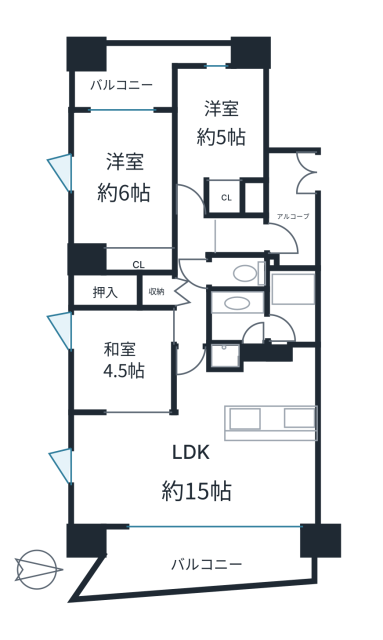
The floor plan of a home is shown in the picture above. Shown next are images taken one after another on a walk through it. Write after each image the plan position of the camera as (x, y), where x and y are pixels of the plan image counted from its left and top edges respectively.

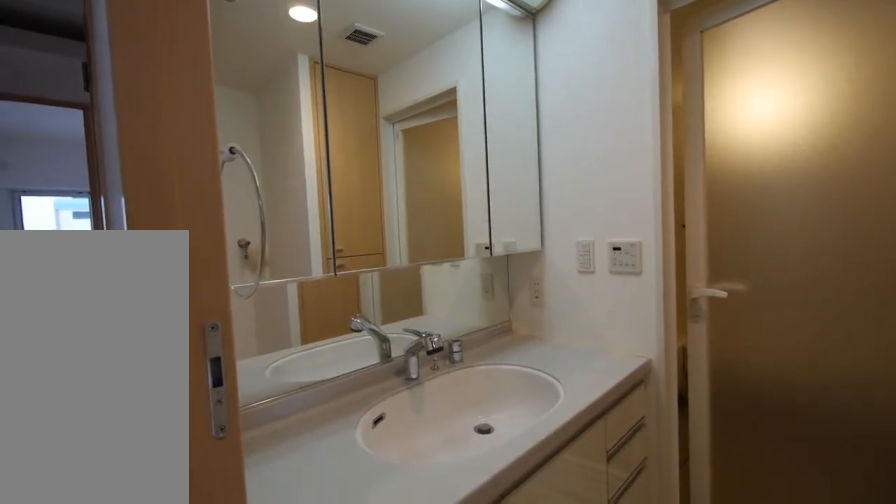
(250, 320)
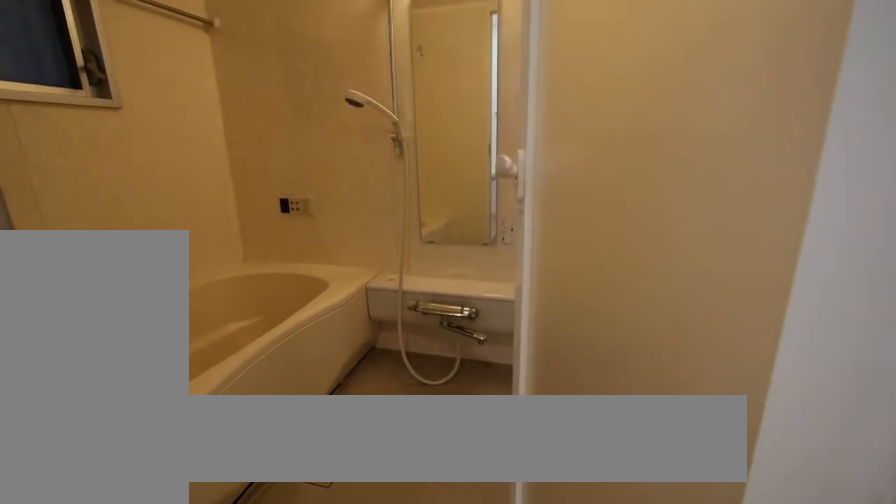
(250, 320)
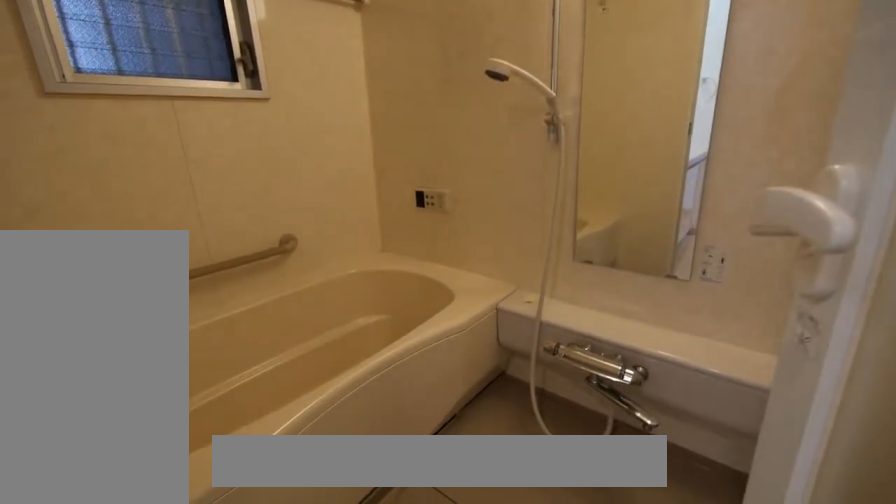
(250, 320)
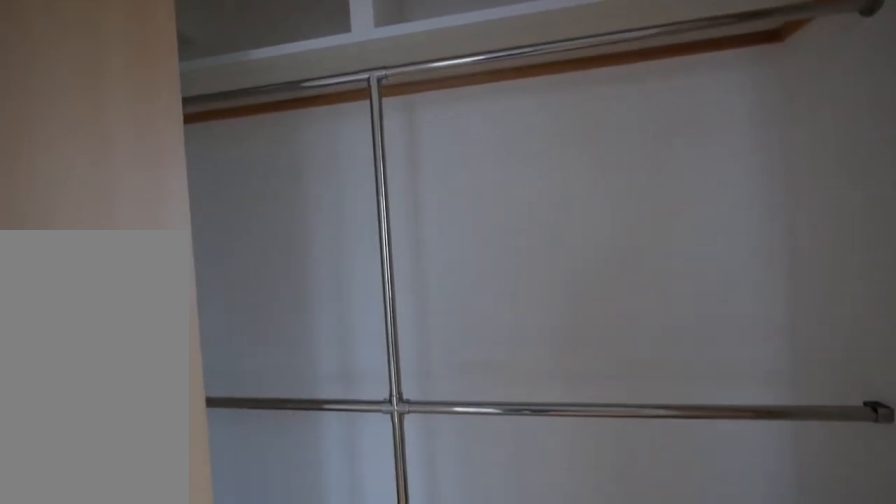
(110, 210)
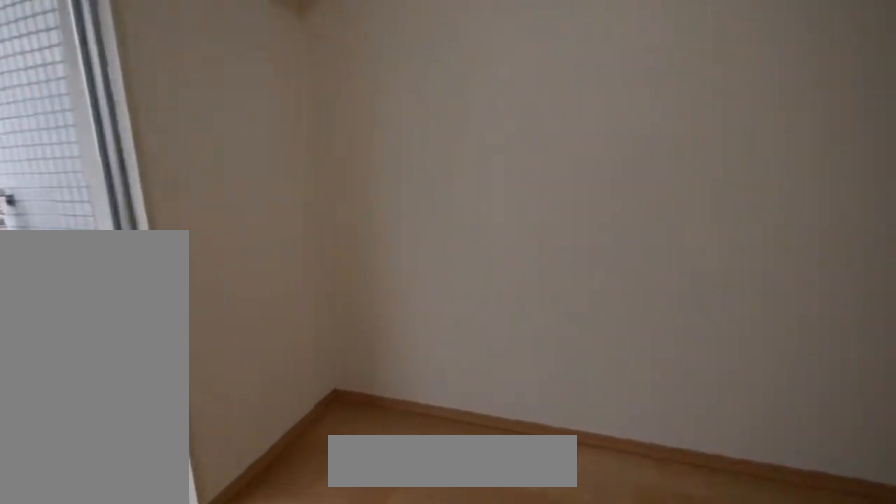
(225, 119)
